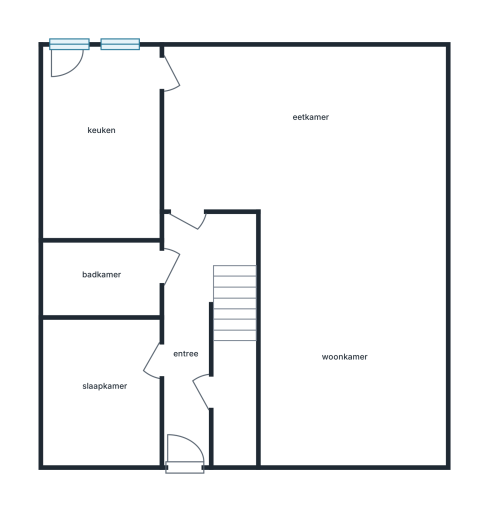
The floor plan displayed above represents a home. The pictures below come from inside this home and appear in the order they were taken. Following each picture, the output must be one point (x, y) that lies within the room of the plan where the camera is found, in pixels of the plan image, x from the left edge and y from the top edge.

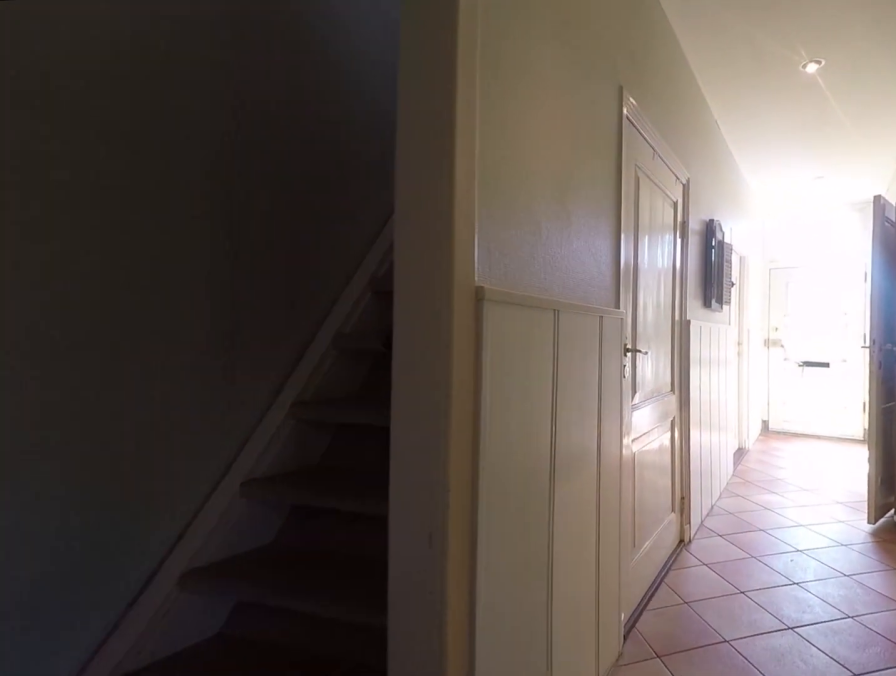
(194, 321)
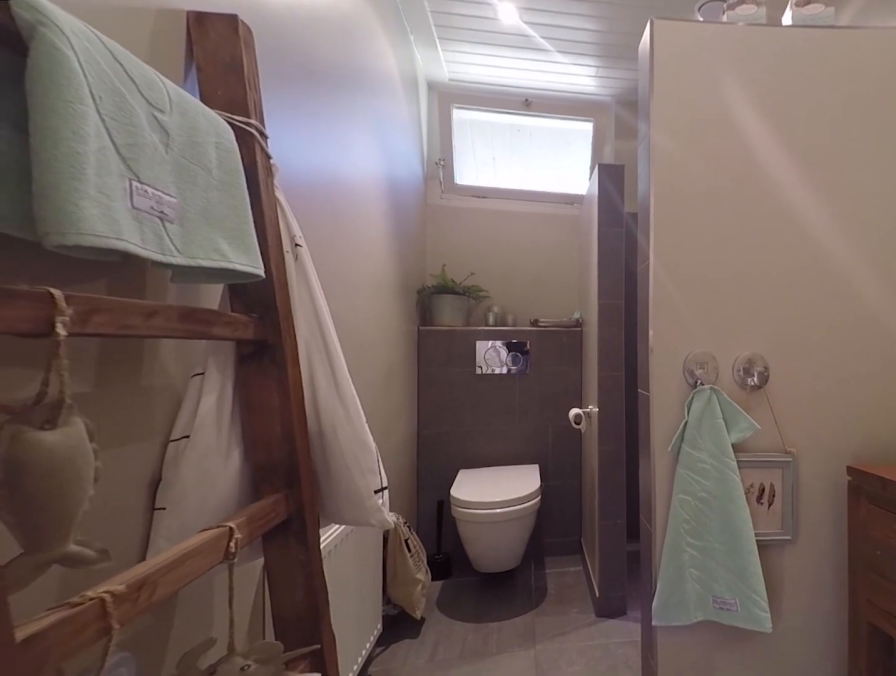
(102, 278)
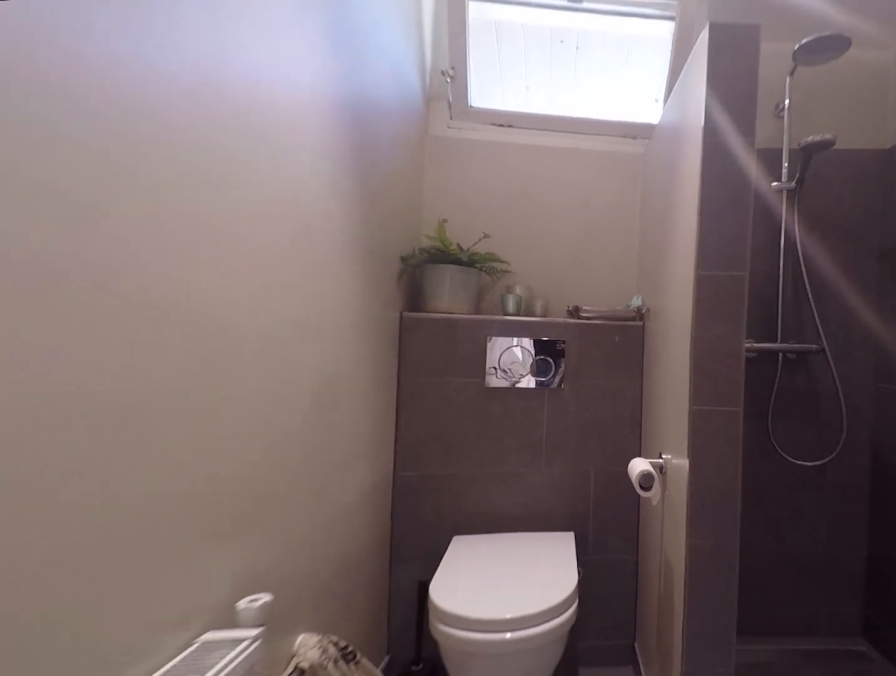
(102, 278)
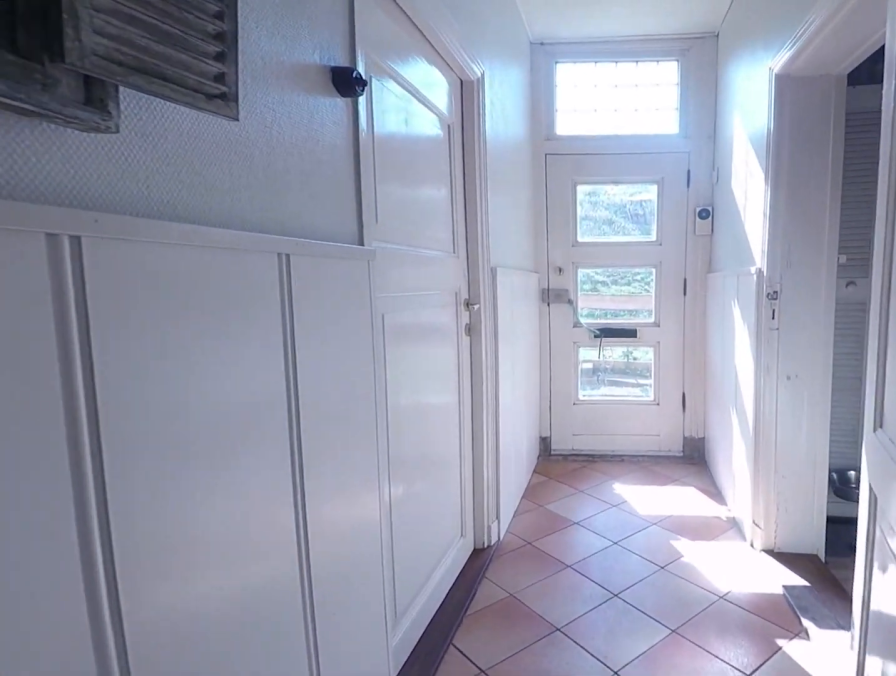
(194, 322)
